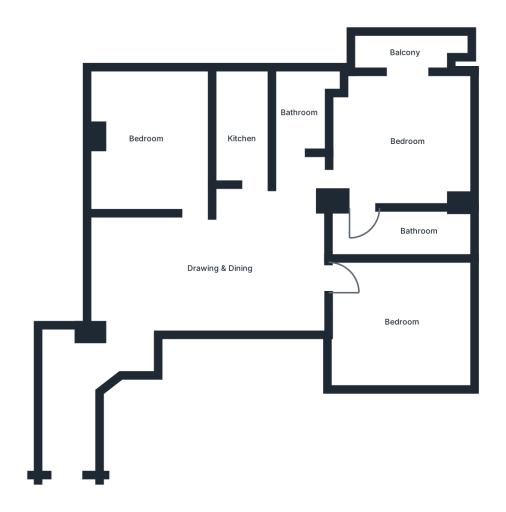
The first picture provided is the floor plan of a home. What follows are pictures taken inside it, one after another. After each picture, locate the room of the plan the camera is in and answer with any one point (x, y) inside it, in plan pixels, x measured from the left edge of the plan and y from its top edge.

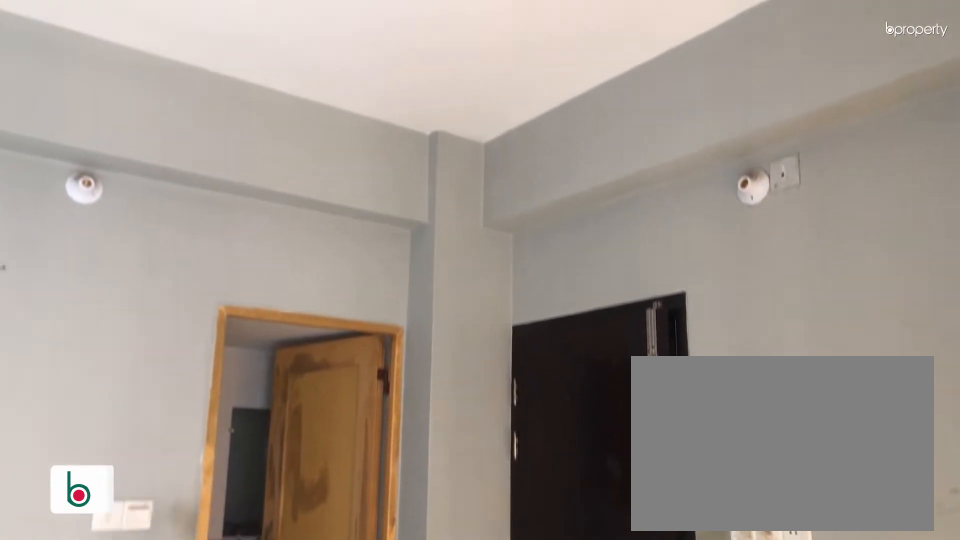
(404, 126)
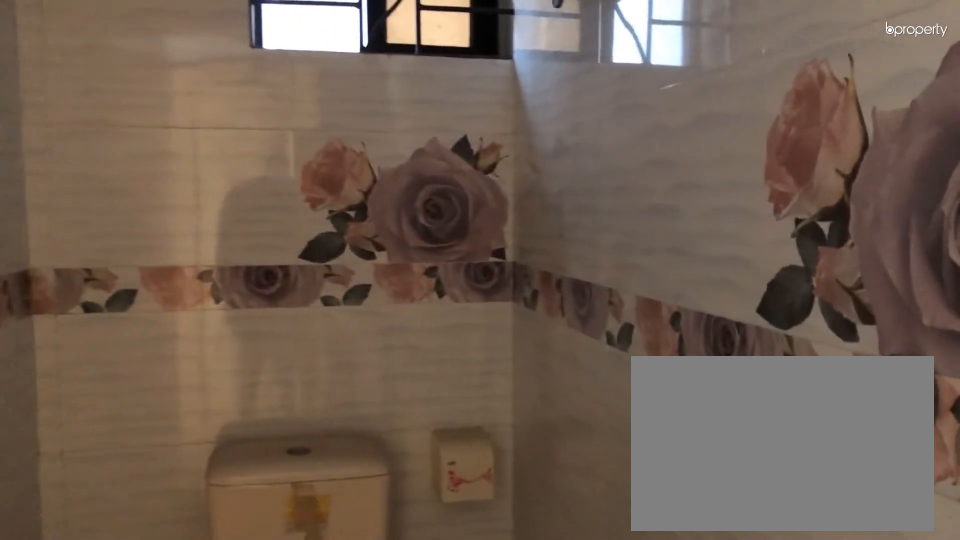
(389, 232)
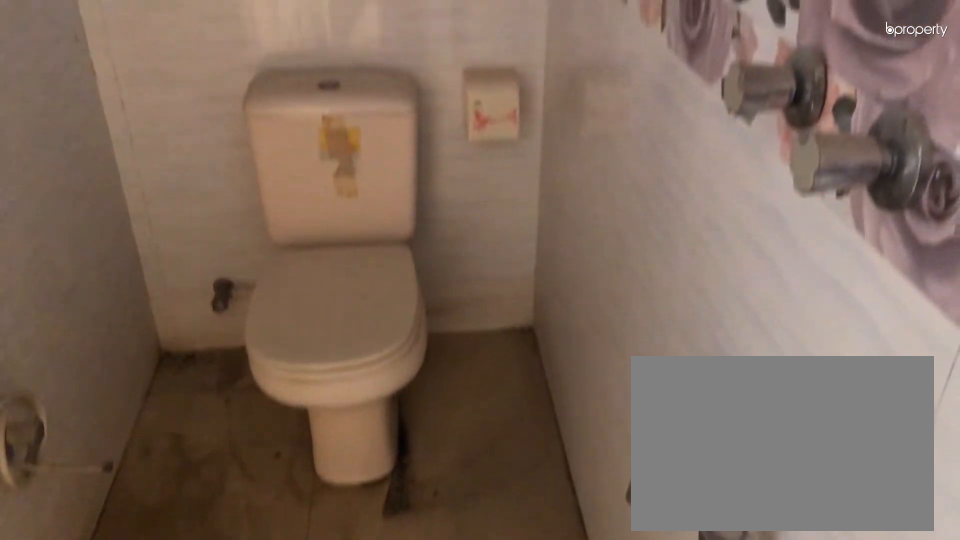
(389, 232)
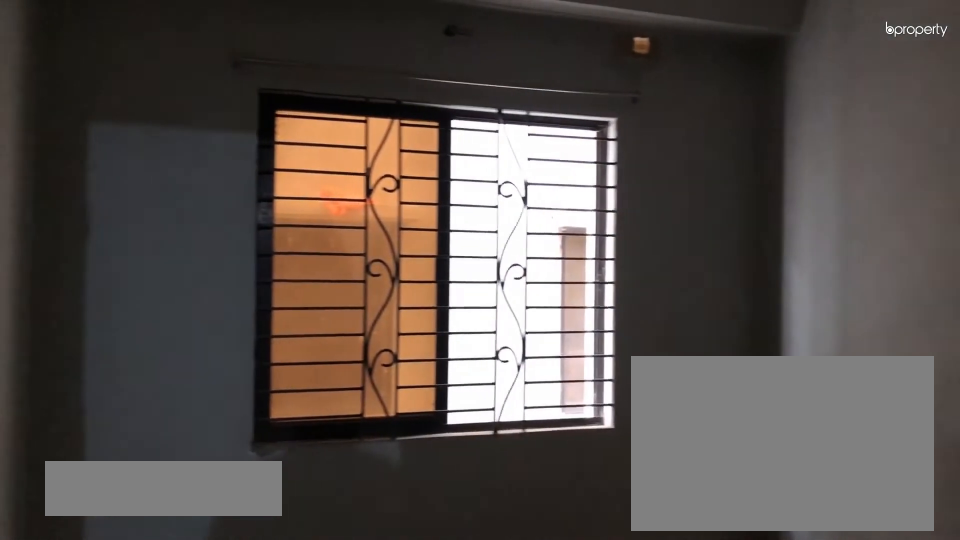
(402, 316)
